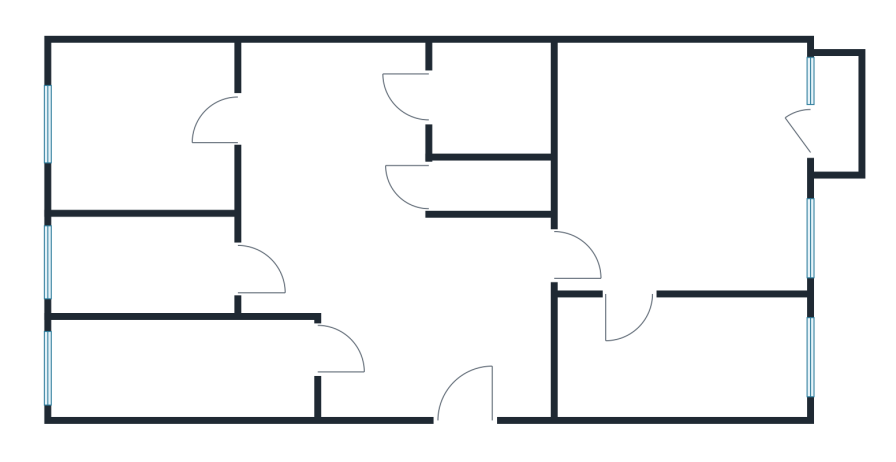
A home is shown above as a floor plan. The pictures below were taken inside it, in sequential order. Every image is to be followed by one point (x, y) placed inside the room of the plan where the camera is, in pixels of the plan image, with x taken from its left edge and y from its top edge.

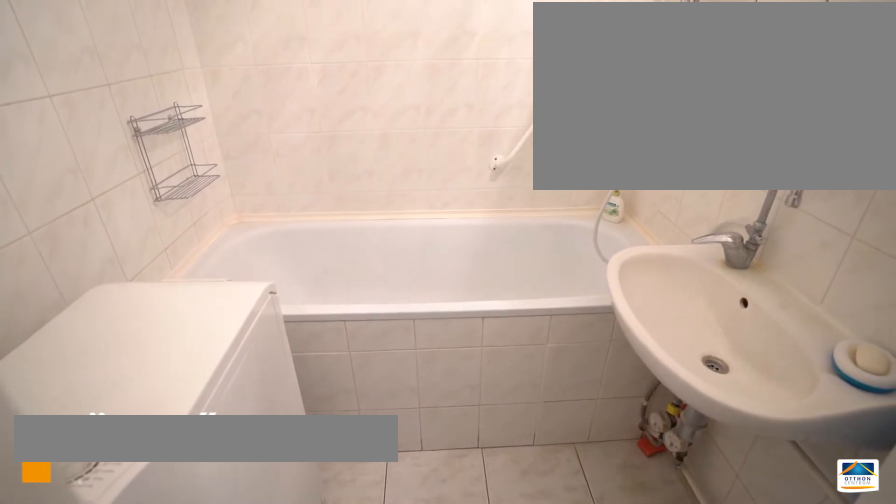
(486, 103)
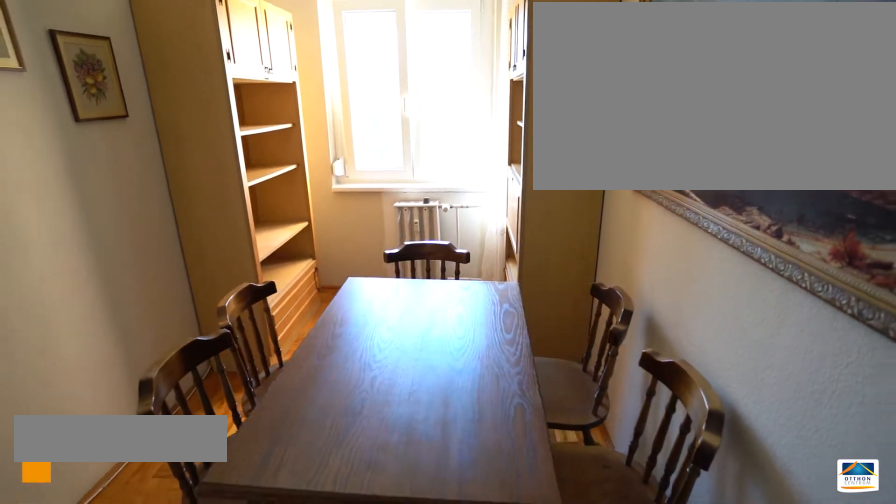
(673, 370)
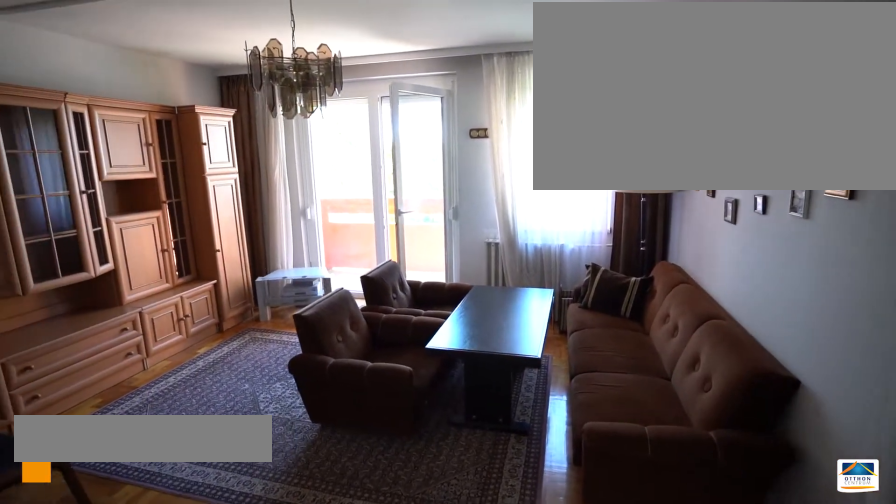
(683, 180)
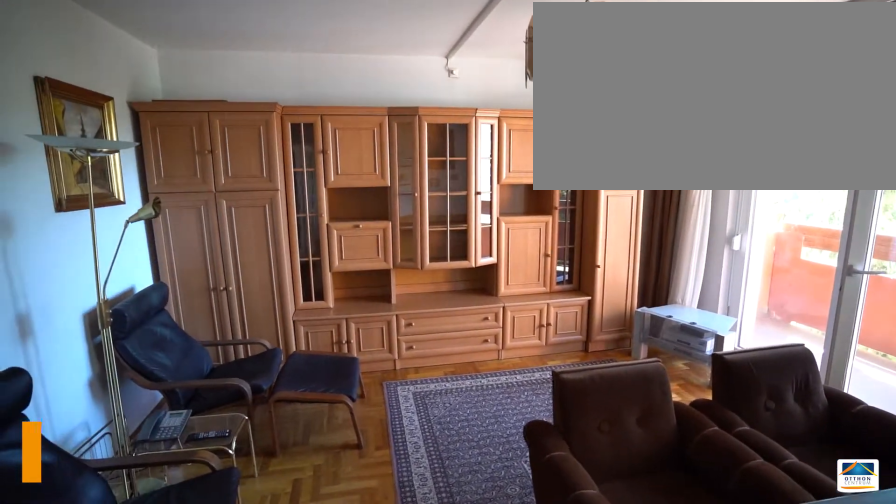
(683, 180)
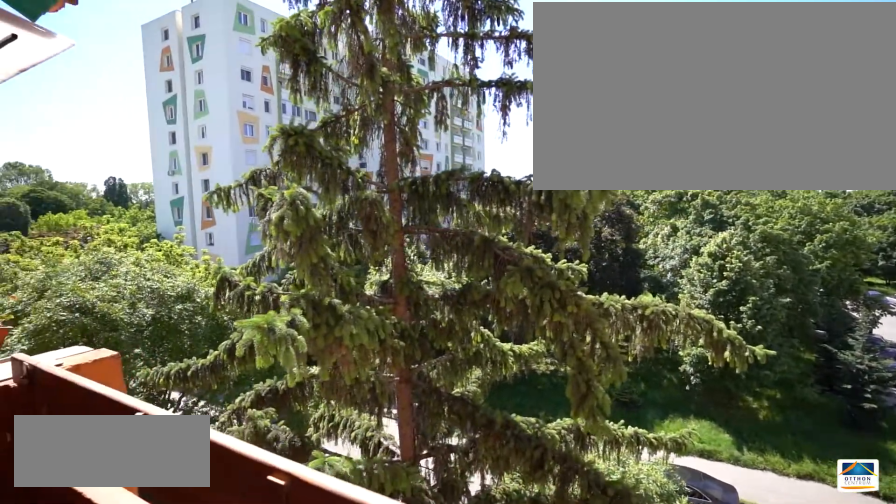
(835, 108)
